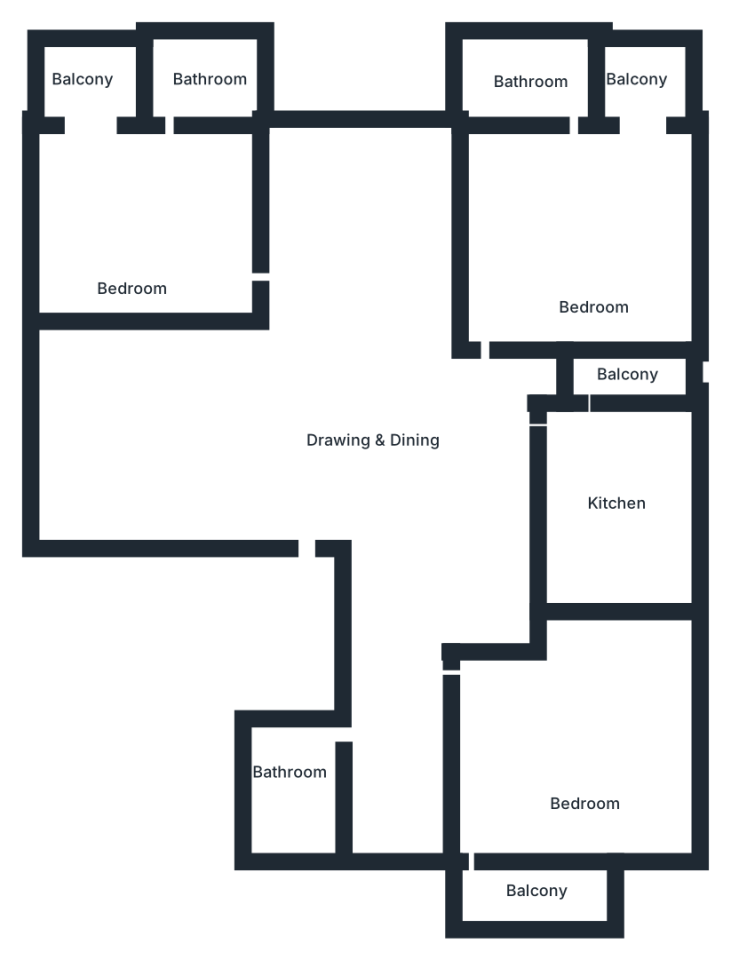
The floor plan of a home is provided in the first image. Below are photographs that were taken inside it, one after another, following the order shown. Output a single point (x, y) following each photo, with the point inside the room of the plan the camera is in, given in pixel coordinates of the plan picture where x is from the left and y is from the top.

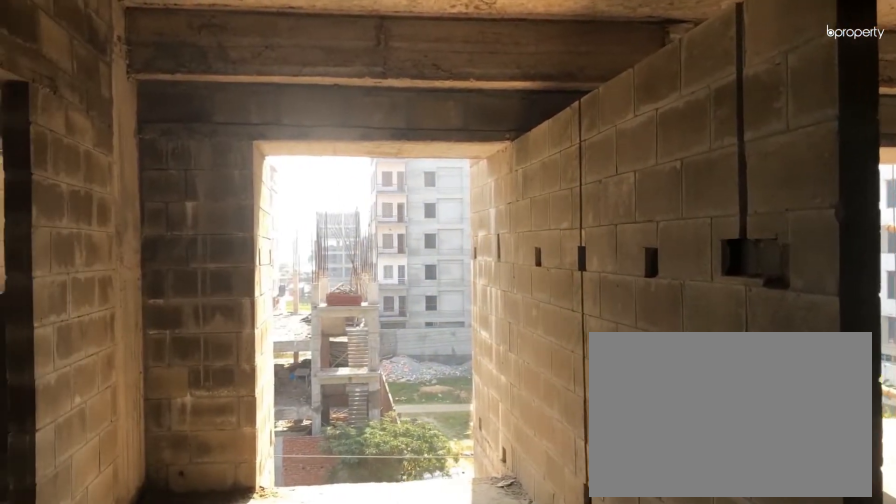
(374, 386)
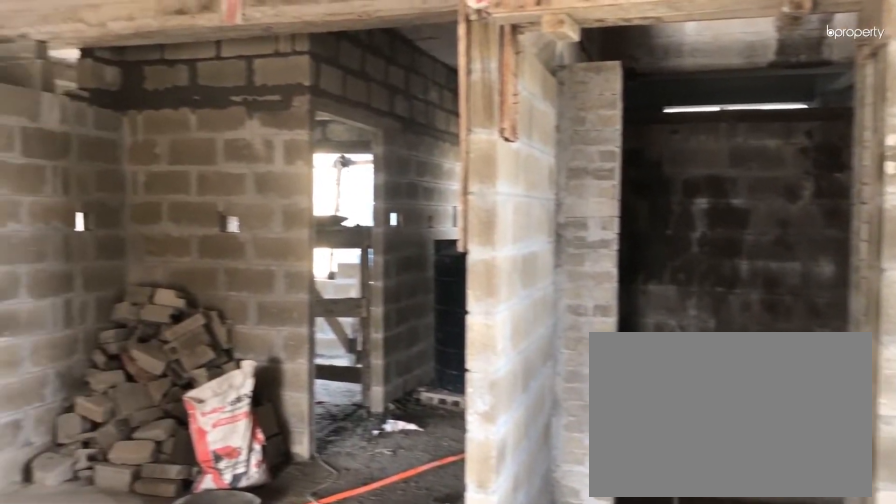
(375, 385)
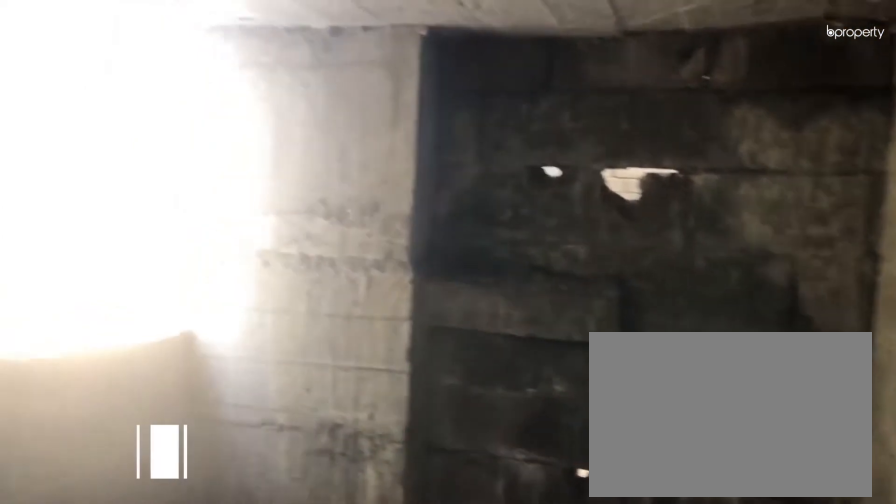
(293, 800)
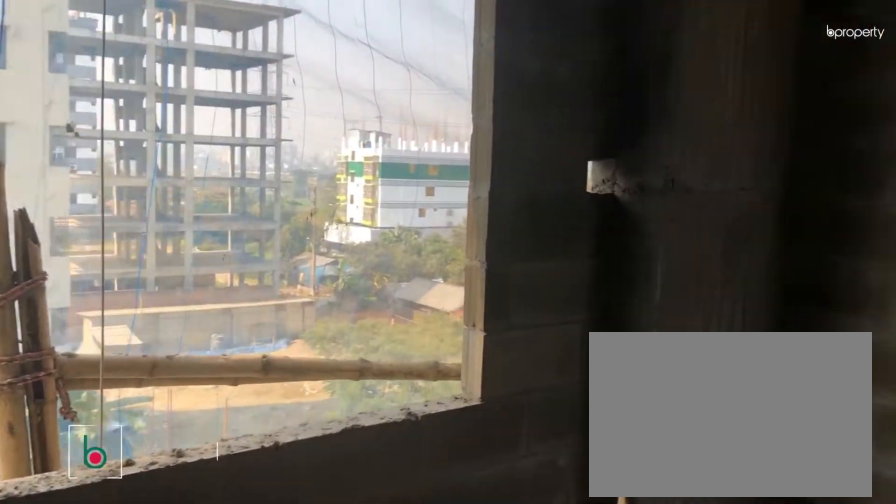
(589, 780)
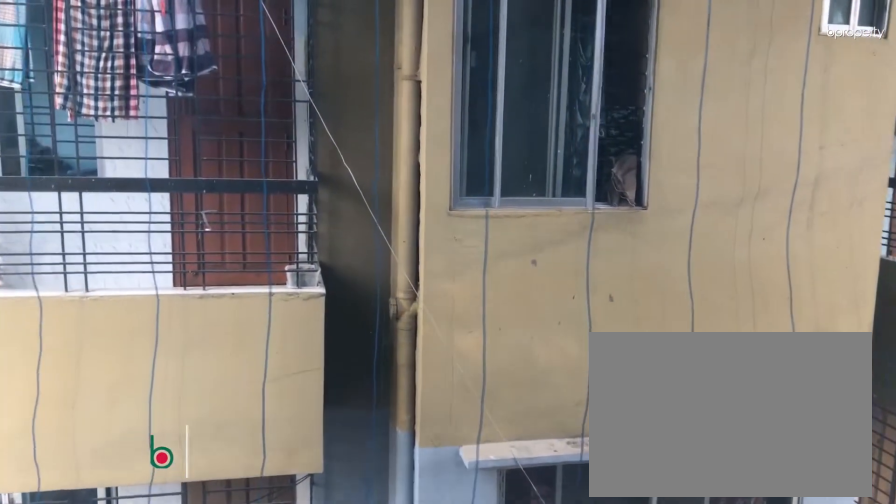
(535, 898)
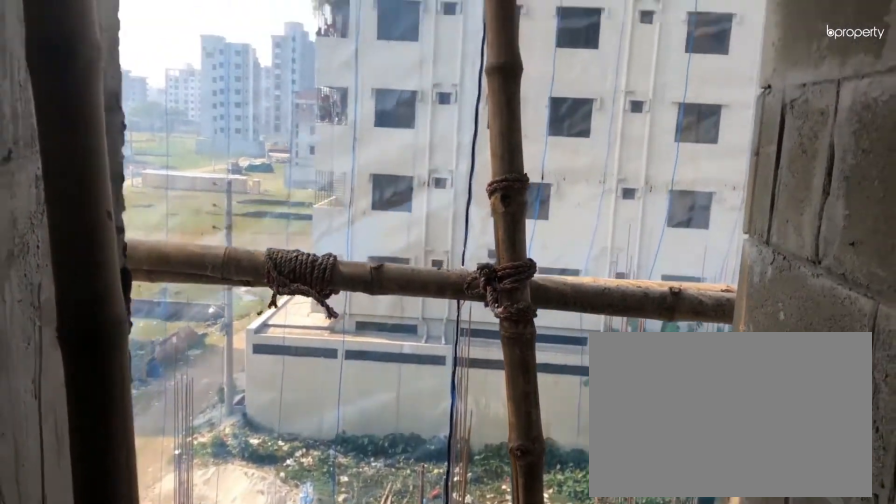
(646, 371)
